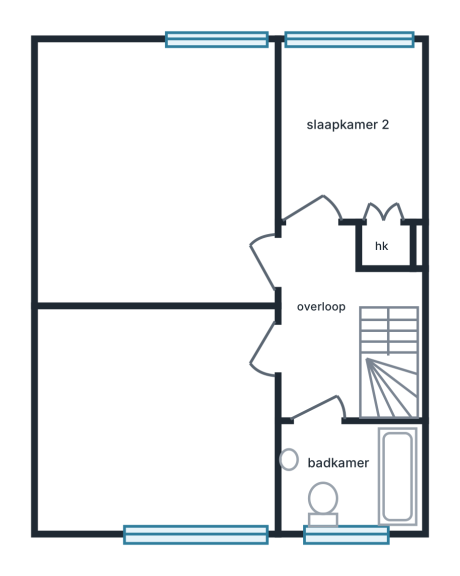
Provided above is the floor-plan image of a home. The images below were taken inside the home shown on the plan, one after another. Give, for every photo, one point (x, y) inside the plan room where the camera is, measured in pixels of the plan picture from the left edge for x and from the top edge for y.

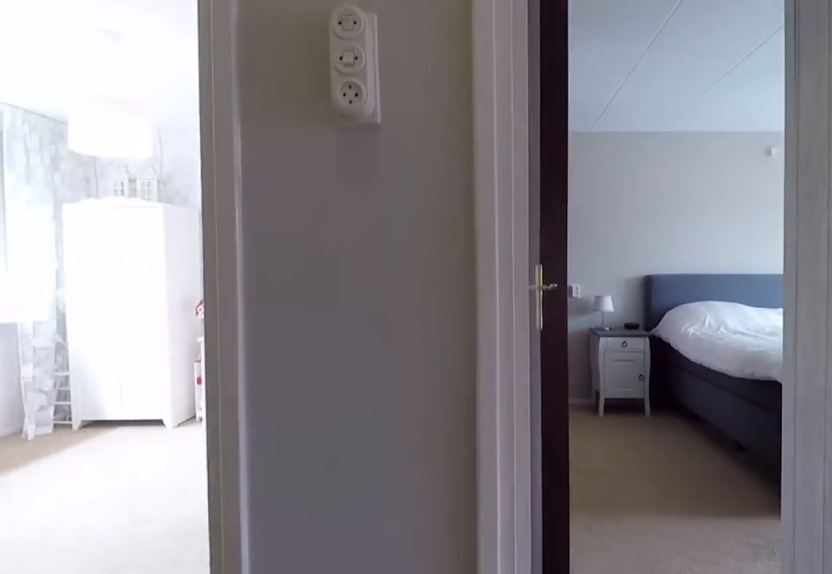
(327, 321)
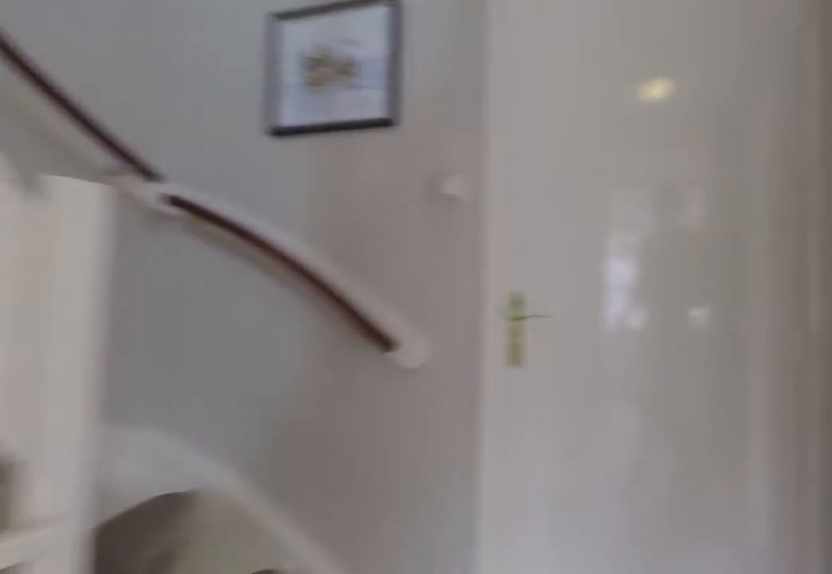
(327, 321)
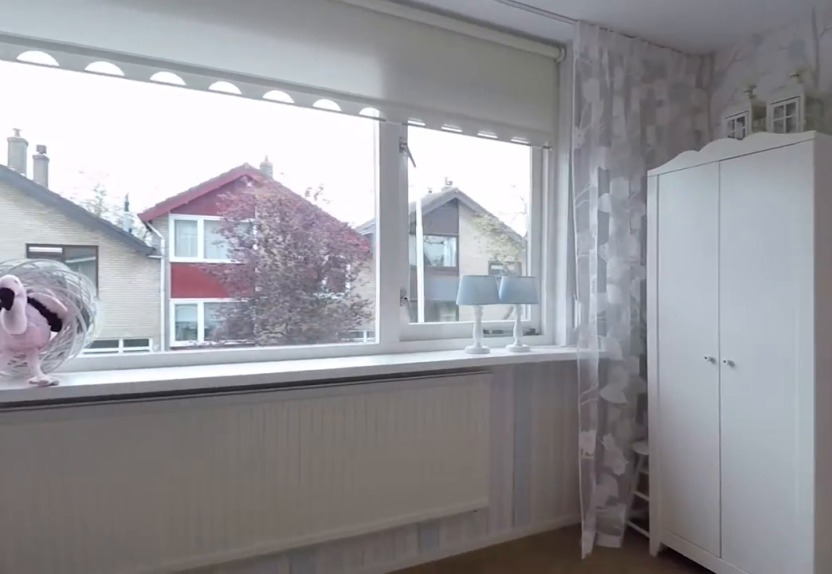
(52, 414)
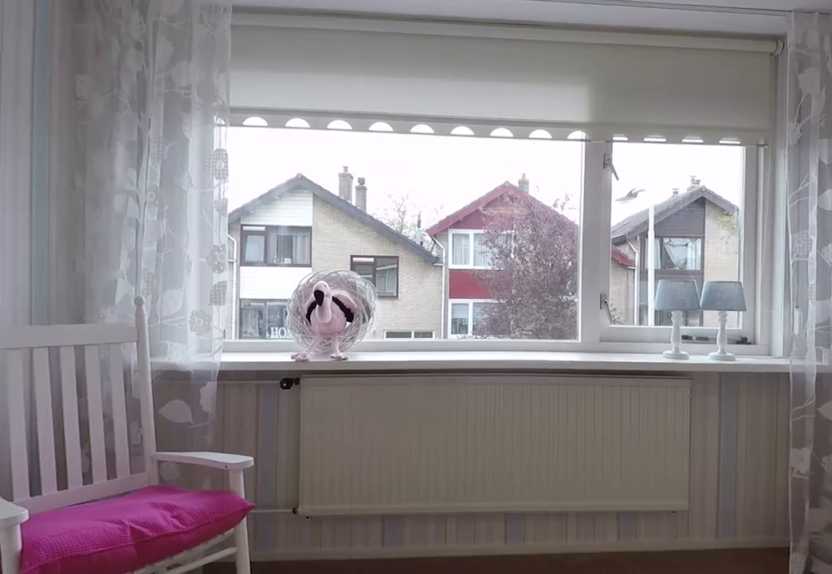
(52, 414)
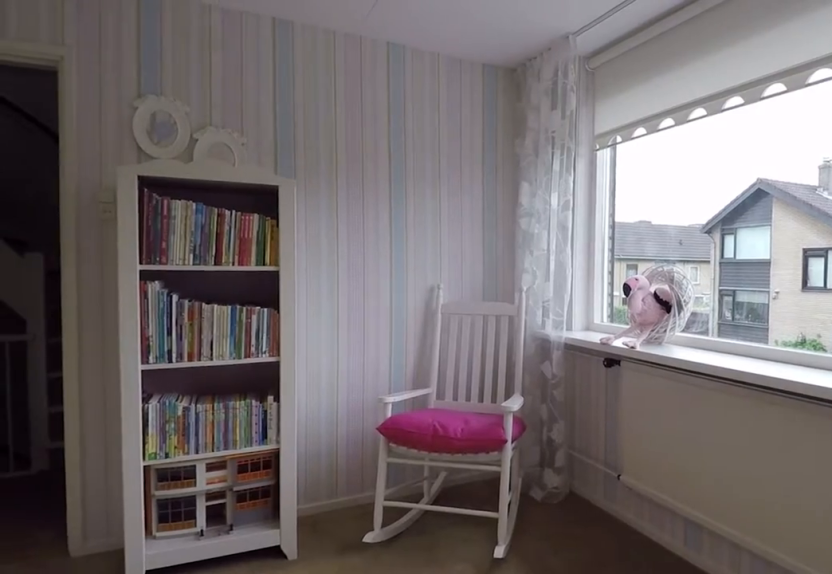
(52, 414)
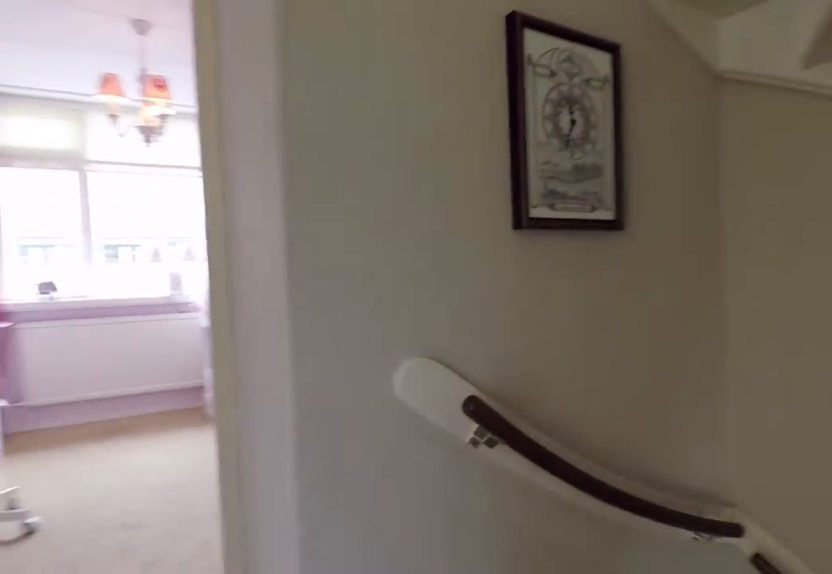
(326, 322)
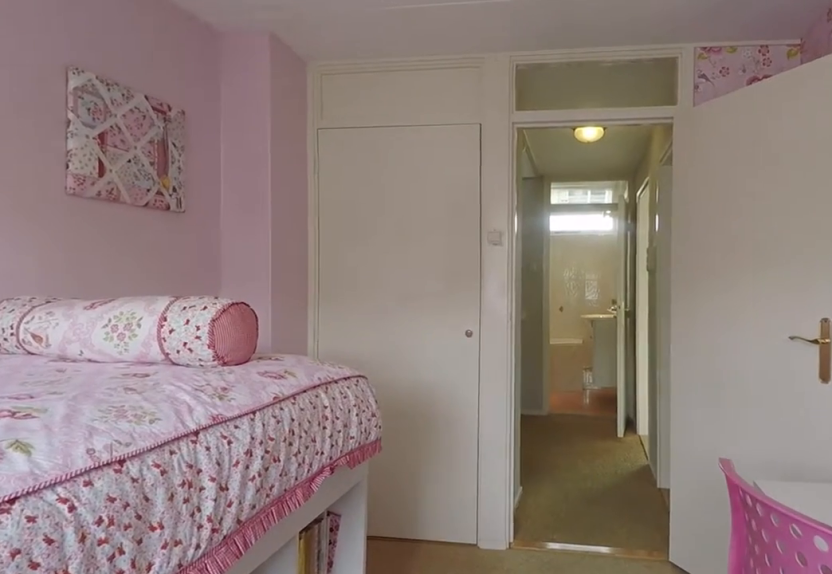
(351, 132)
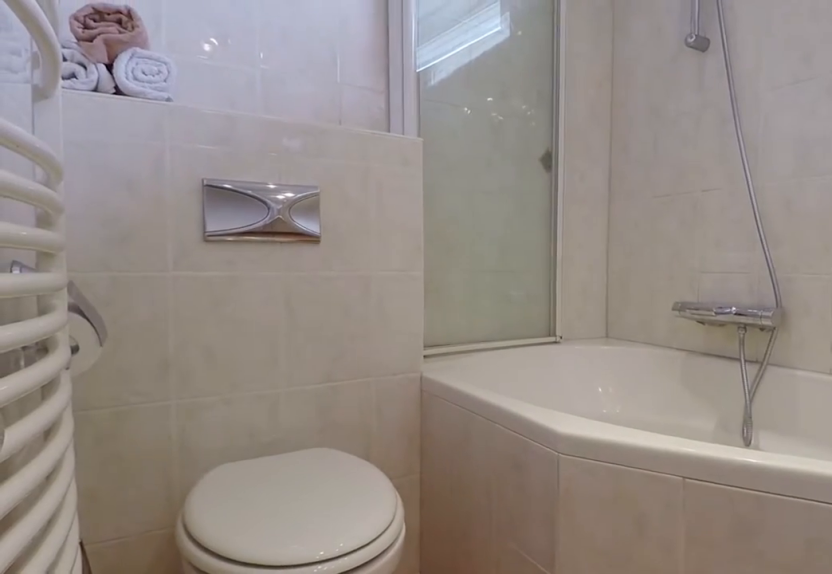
(348, 476)
